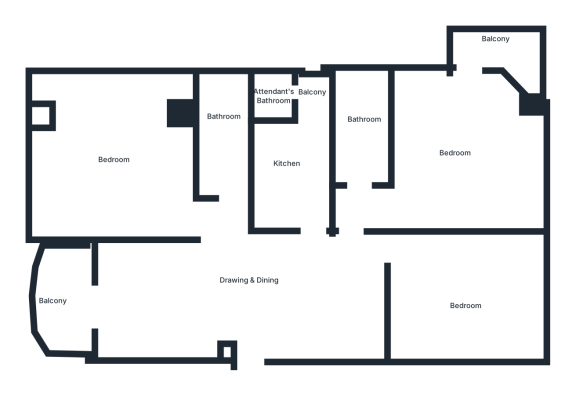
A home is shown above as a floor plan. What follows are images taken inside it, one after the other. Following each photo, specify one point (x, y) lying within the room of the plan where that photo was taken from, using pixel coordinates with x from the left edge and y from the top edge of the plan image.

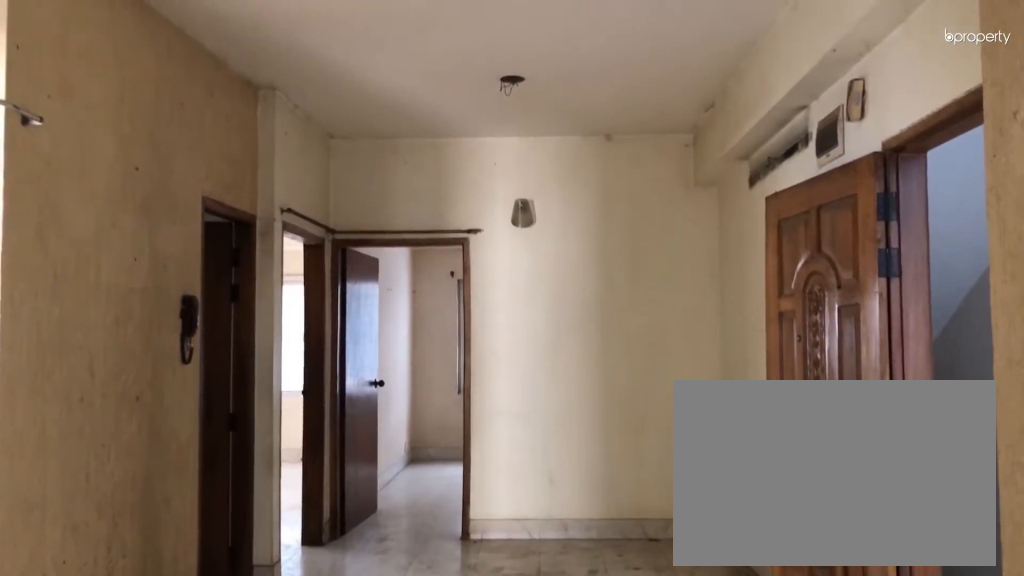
(253, 278)
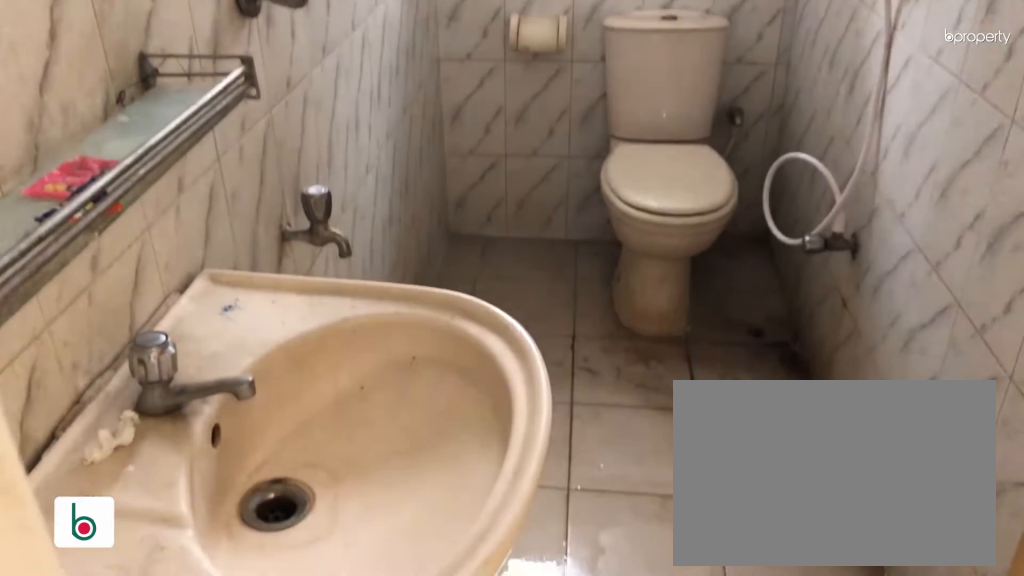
(224, 127)
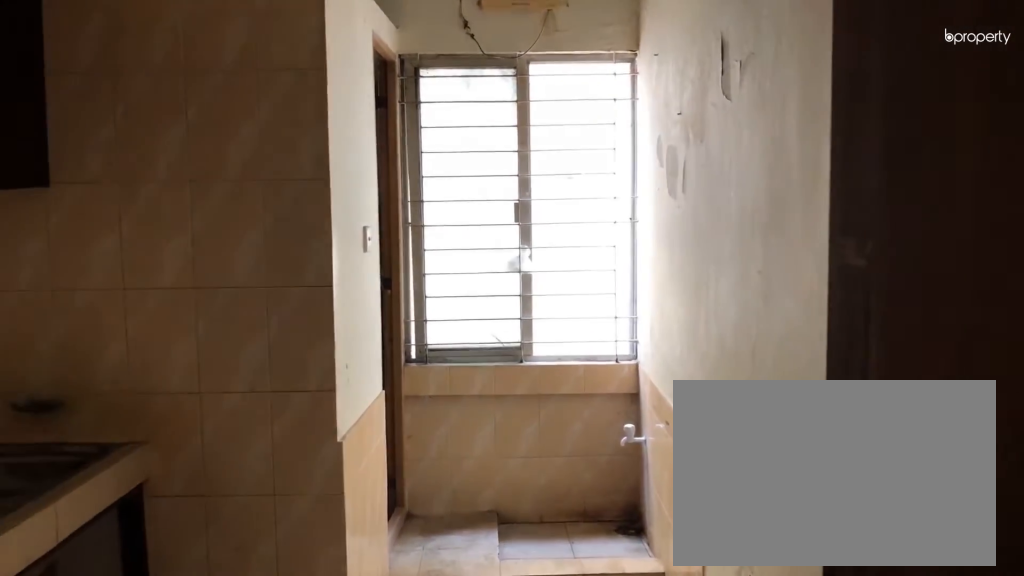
(293, 173)
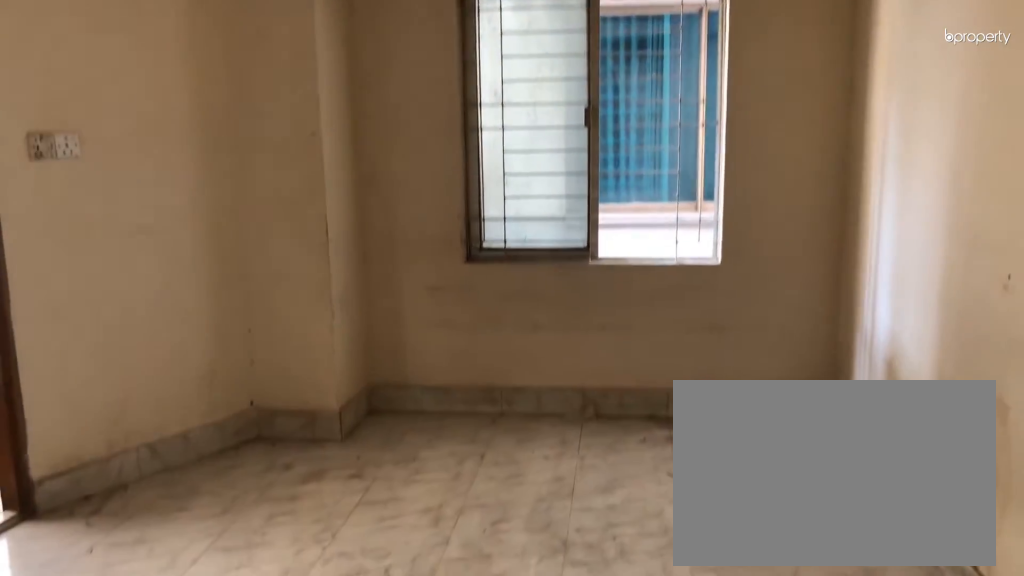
(459, 159)
